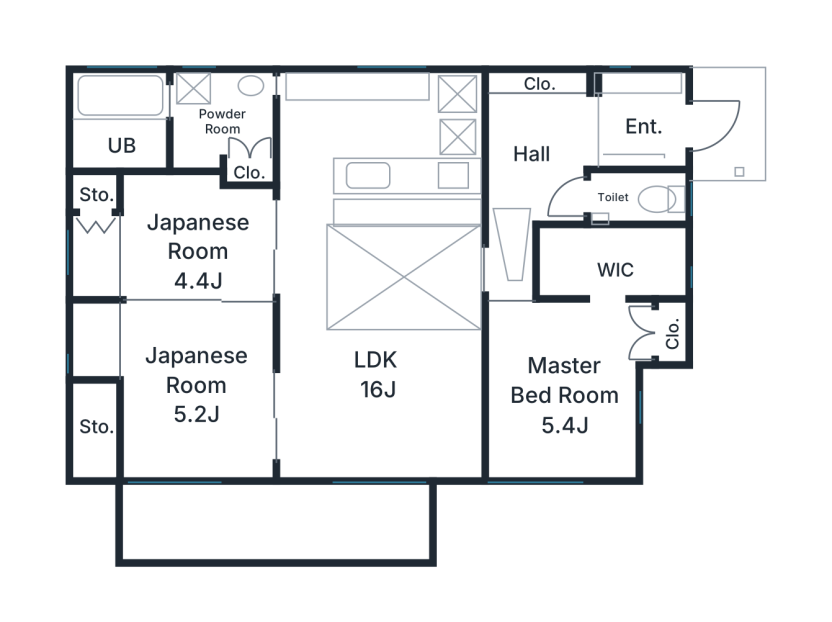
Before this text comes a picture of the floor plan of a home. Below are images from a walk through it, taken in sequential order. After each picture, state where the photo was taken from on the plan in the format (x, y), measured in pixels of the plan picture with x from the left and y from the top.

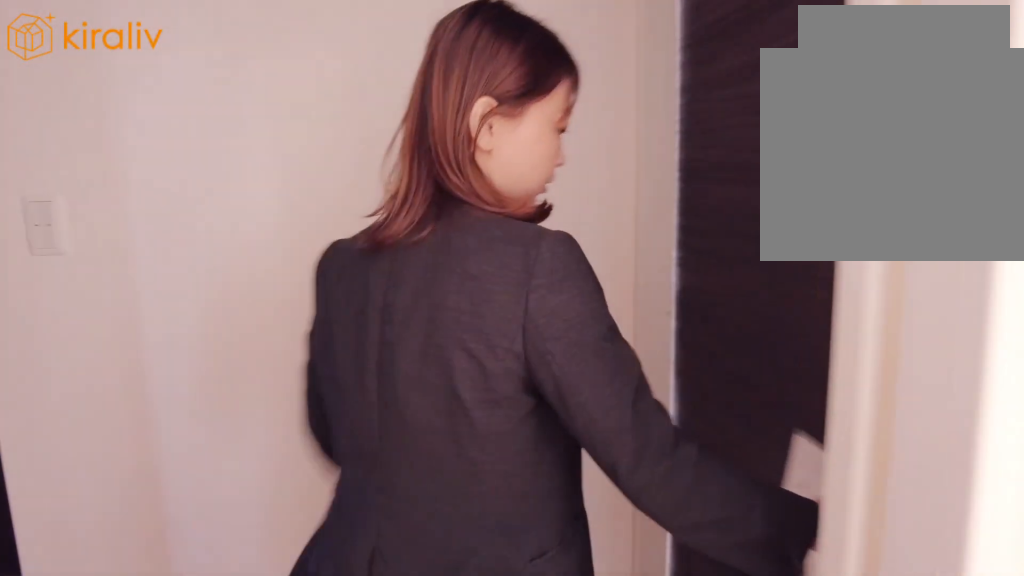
(504, 291)
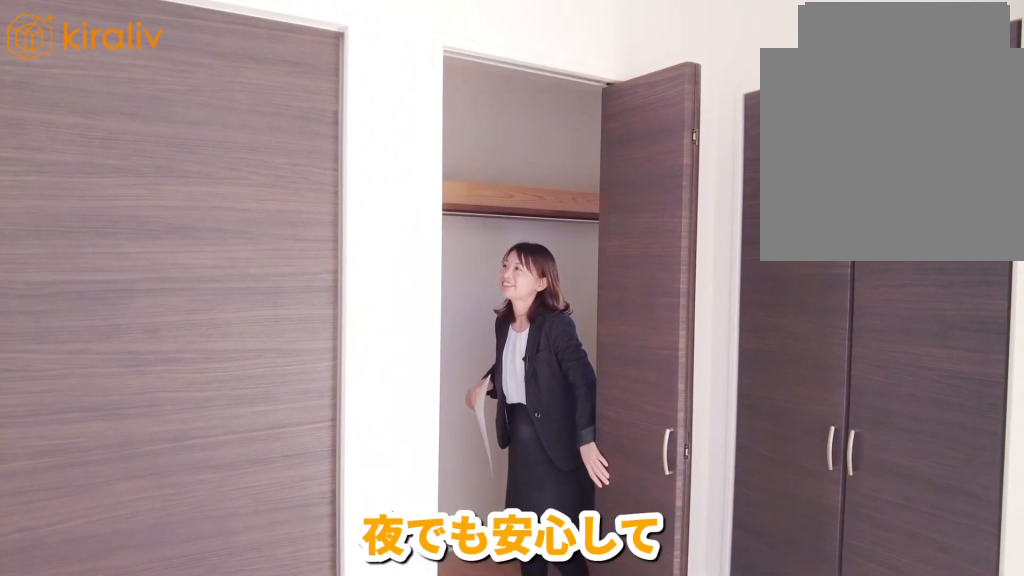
(585, 360)
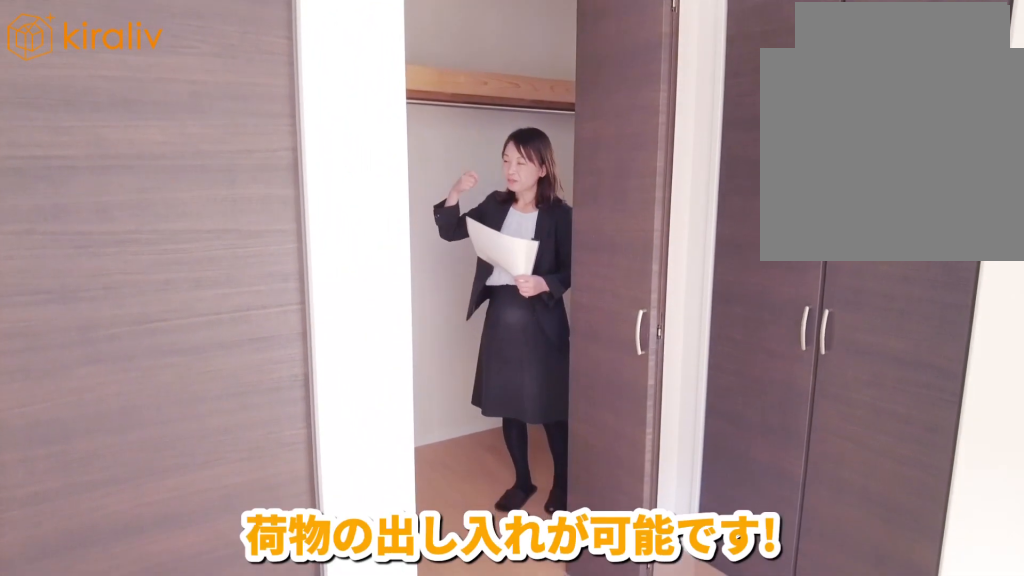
(581, 360)
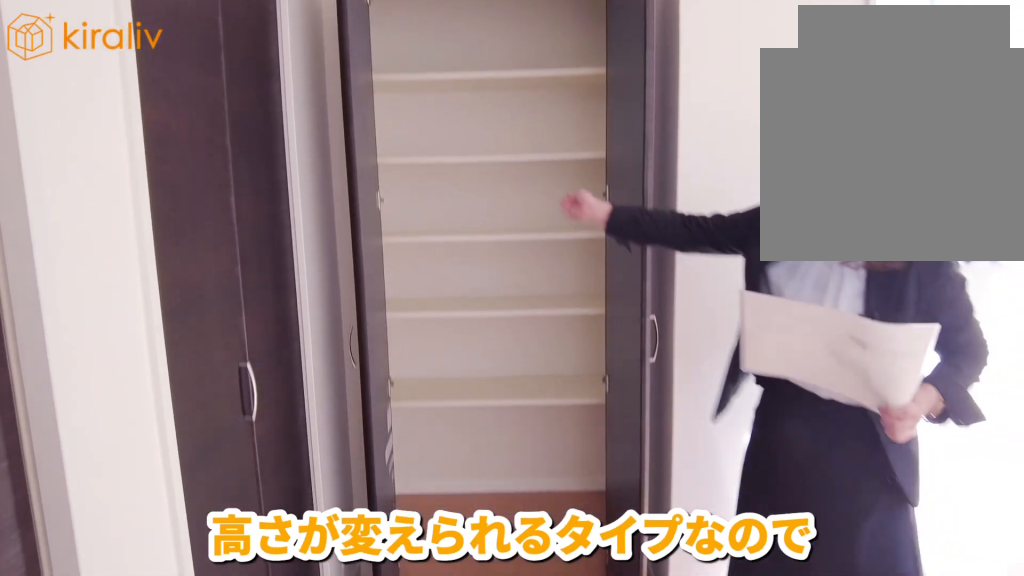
(563, 360)
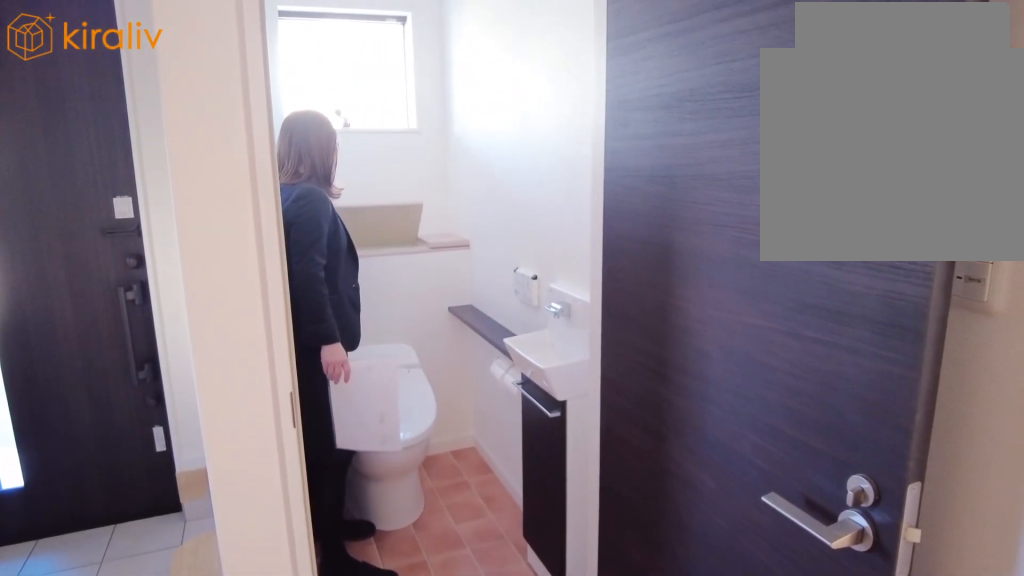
(597, 207)
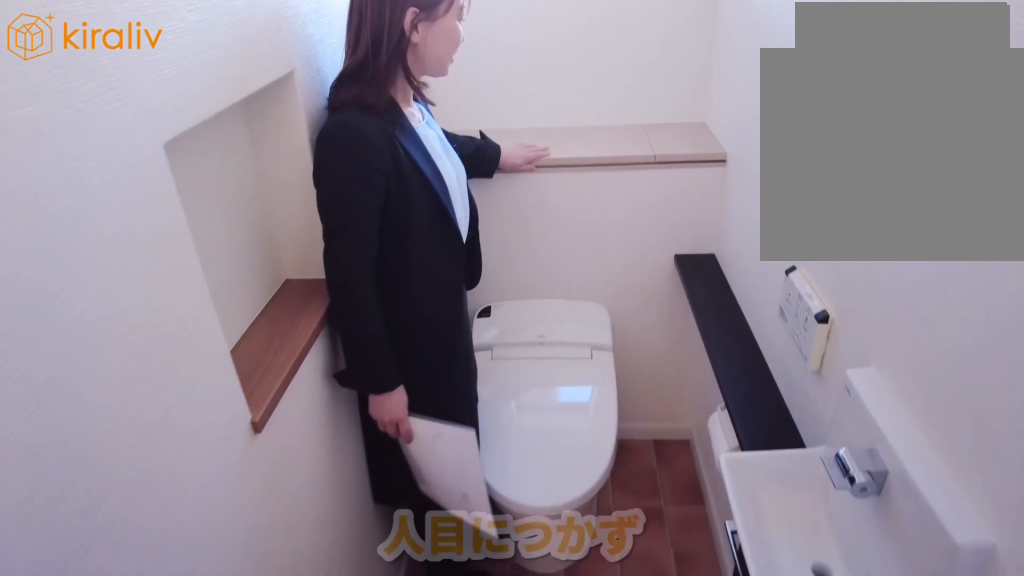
(582, 211)
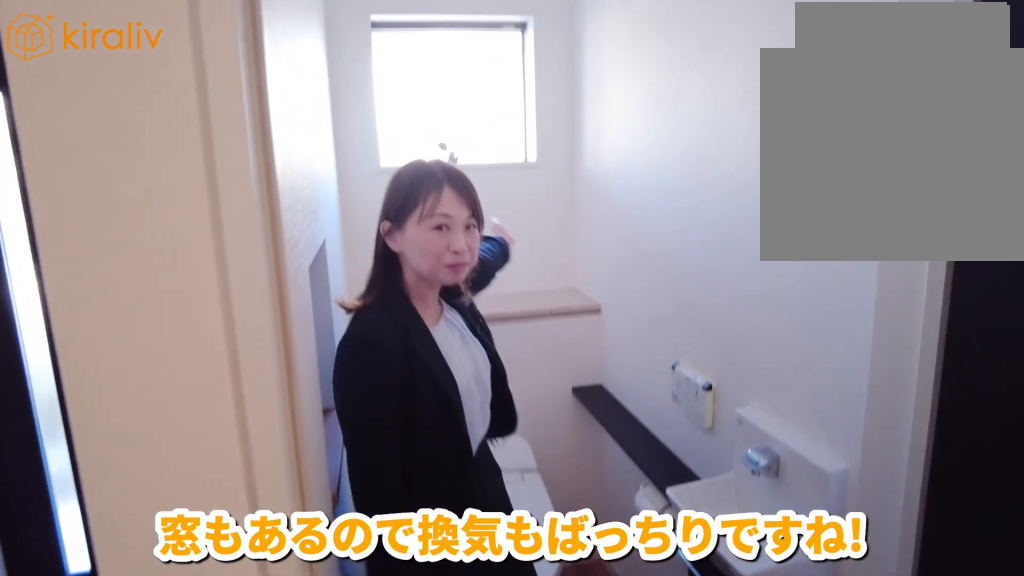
(574, 207)
